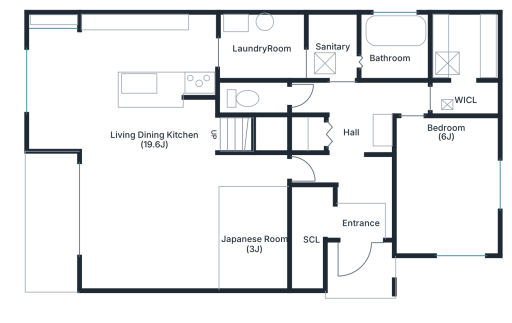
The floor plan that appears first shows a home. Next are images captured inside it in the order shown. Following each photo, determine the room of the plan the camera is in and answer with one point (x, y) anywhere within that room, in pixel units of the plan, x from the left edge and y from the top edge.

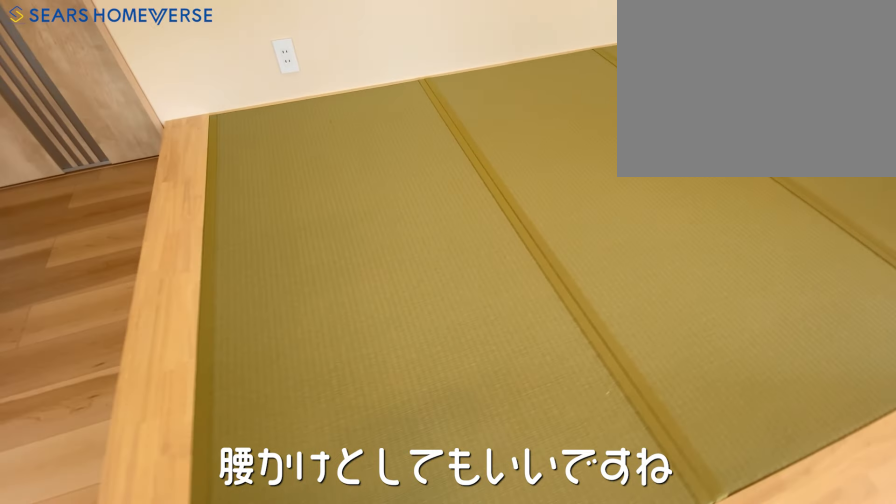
(256, 239)
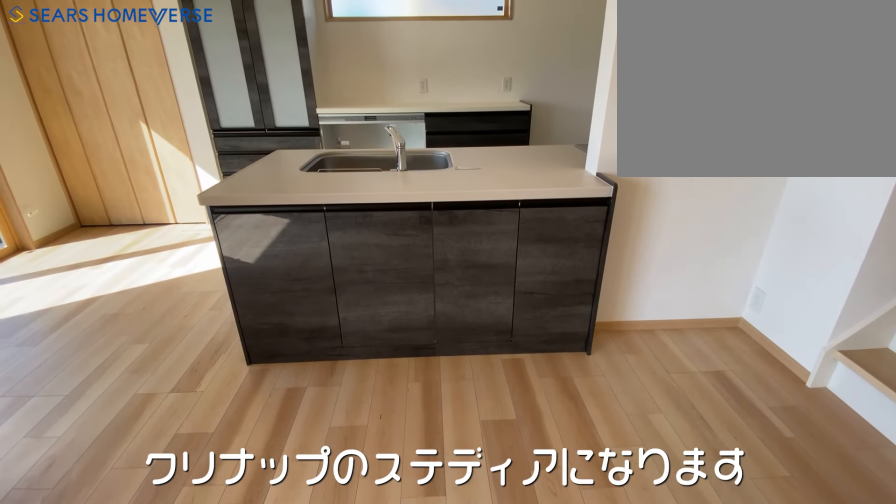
(154, 50)
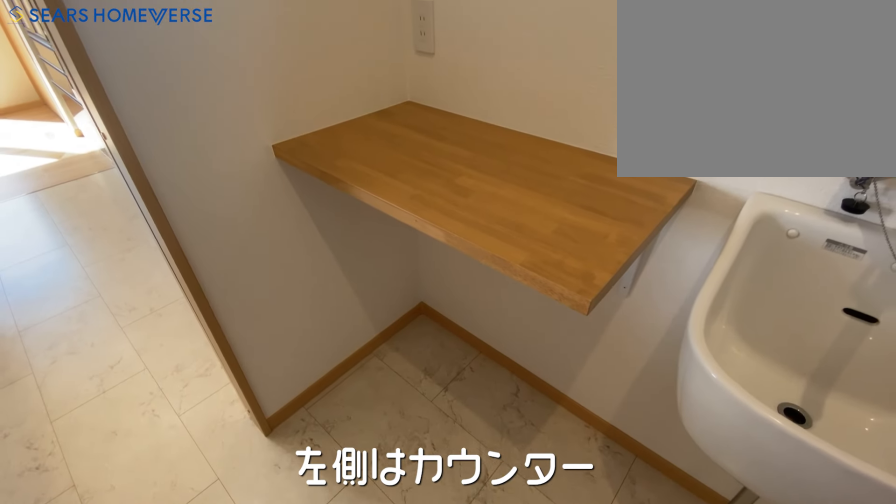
(263, 52)
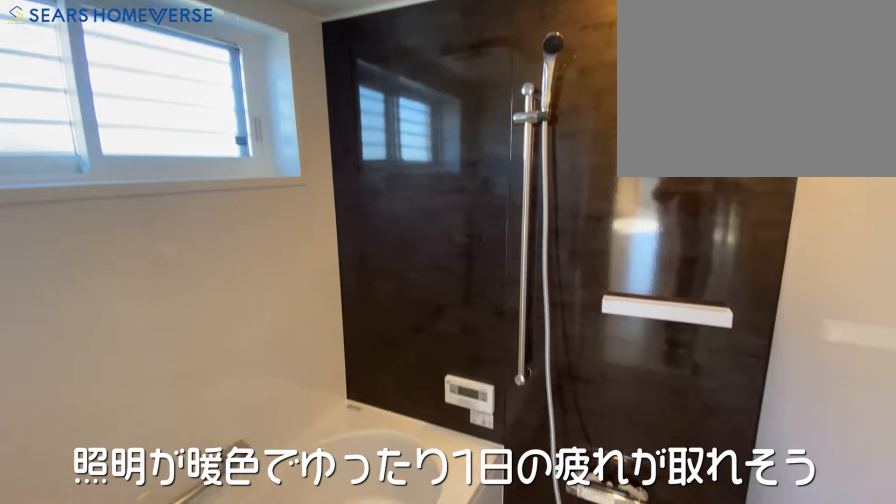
(397, 50)
